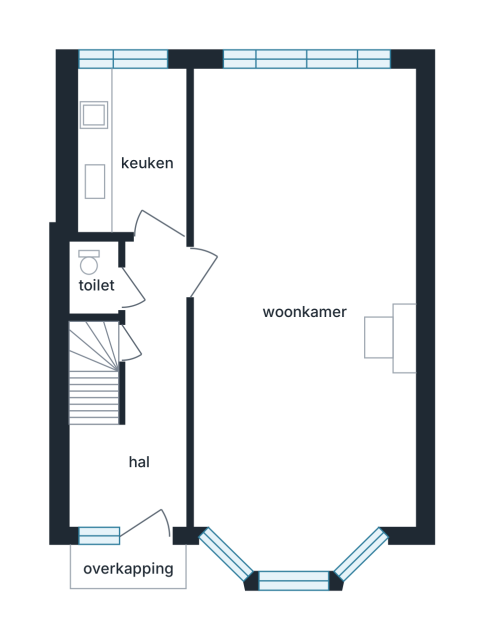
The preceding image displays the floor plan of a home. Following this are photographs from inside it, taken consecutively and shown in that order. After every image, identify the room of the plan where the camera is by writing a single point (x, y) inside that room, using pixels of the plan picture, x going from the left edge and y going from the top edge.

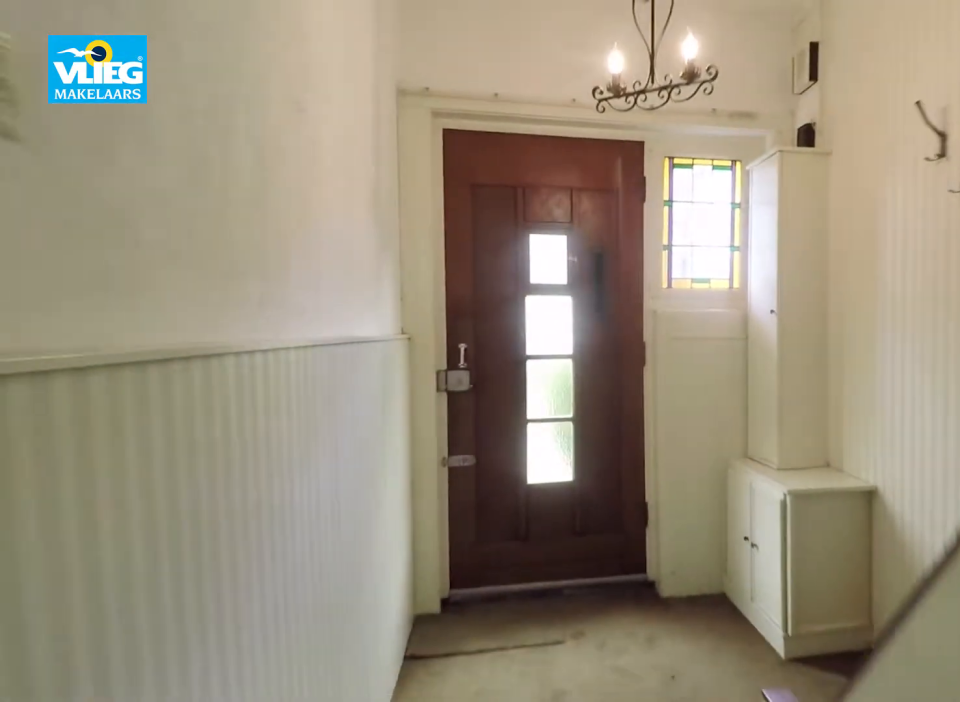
(141, 405)
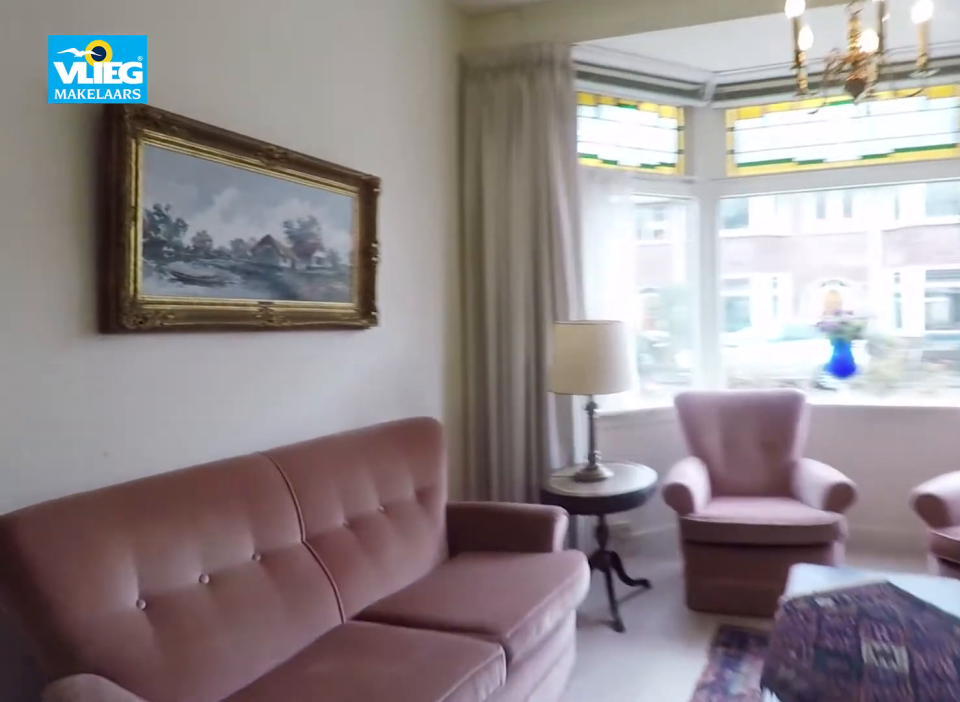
(297, 114)
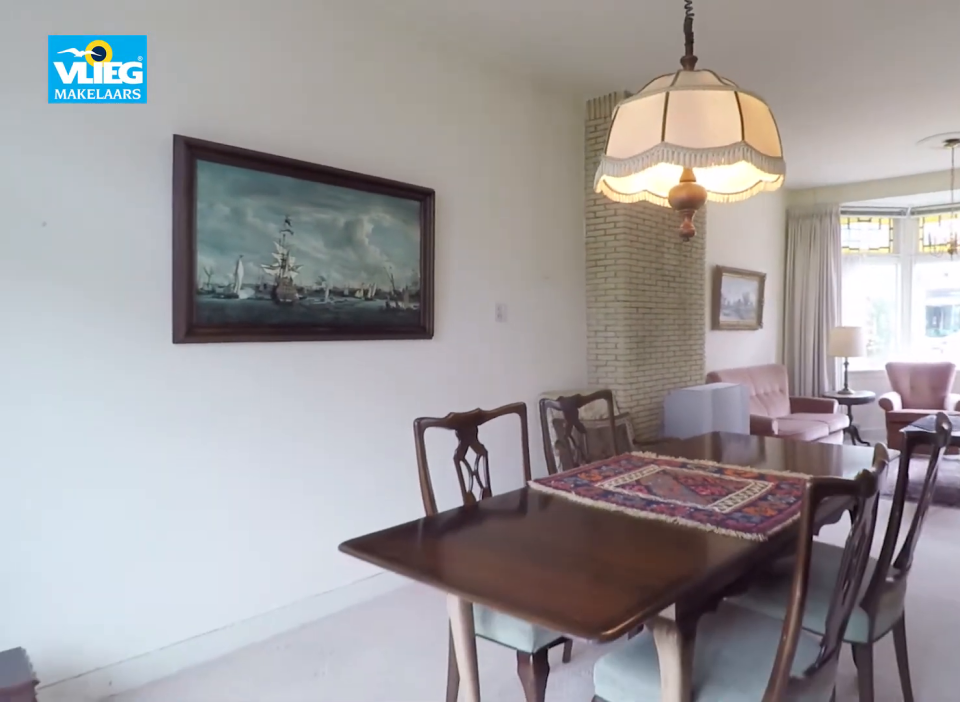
(297, 114)
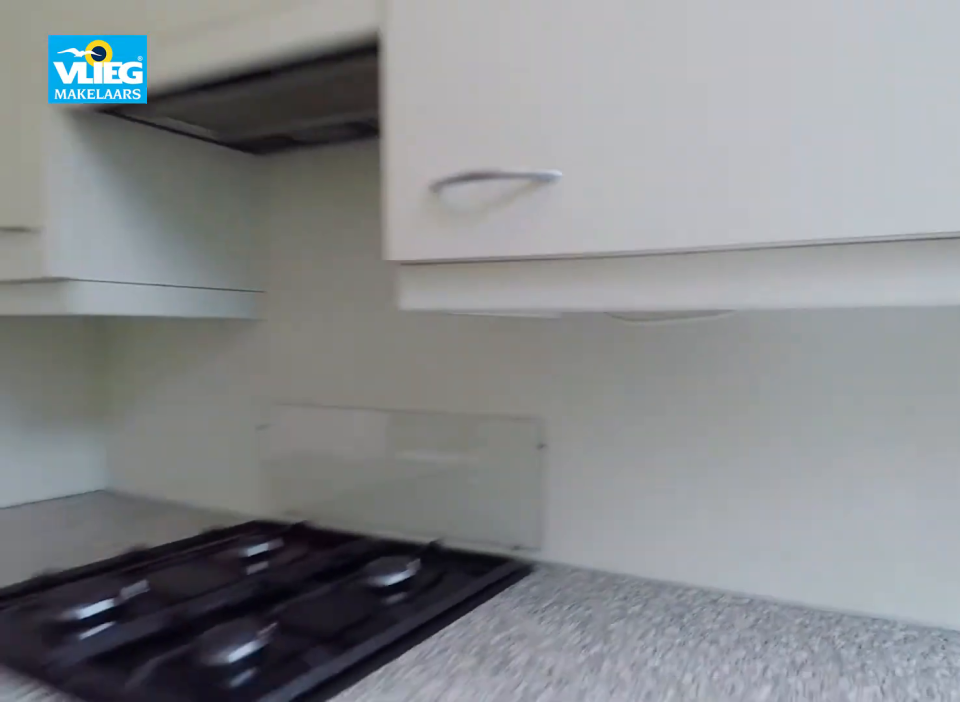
(132, 149)
